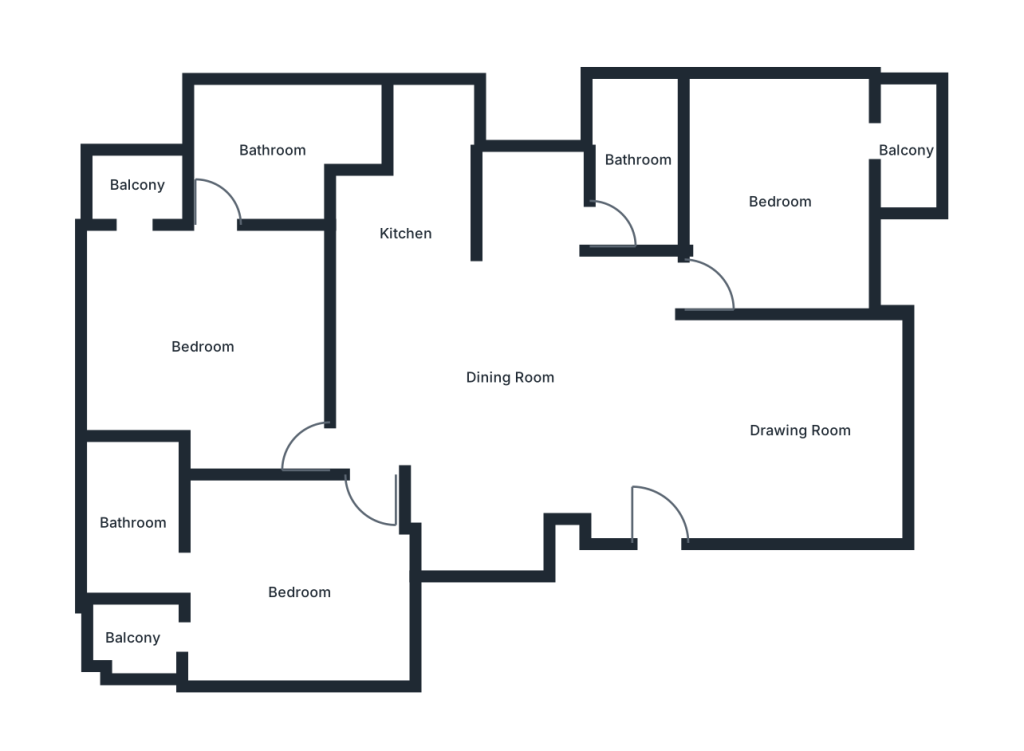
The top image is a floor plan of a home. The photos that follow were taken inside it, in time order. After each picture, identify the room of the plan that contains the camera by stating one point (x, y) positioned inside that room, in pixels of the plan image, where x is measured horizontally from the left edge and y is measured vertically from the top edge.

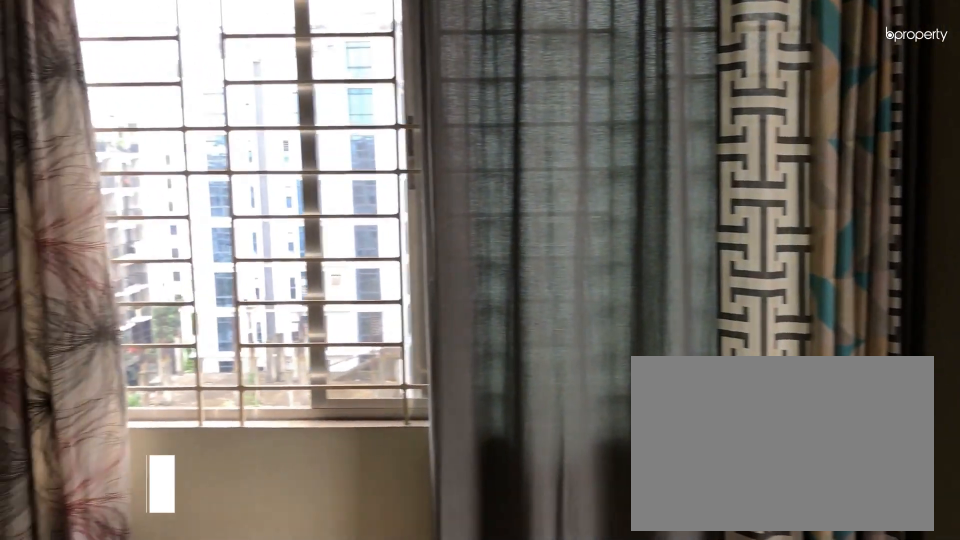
(781, 203)
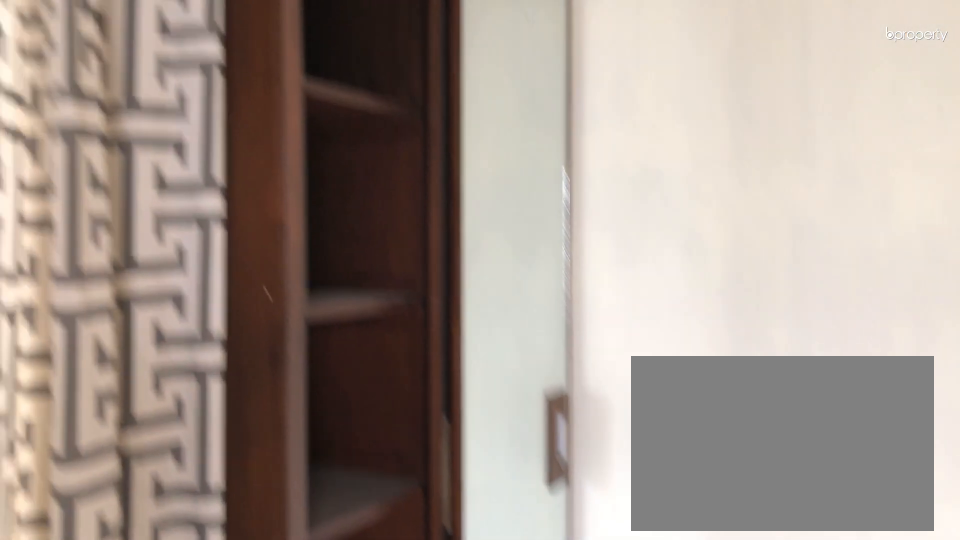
(781, 203)
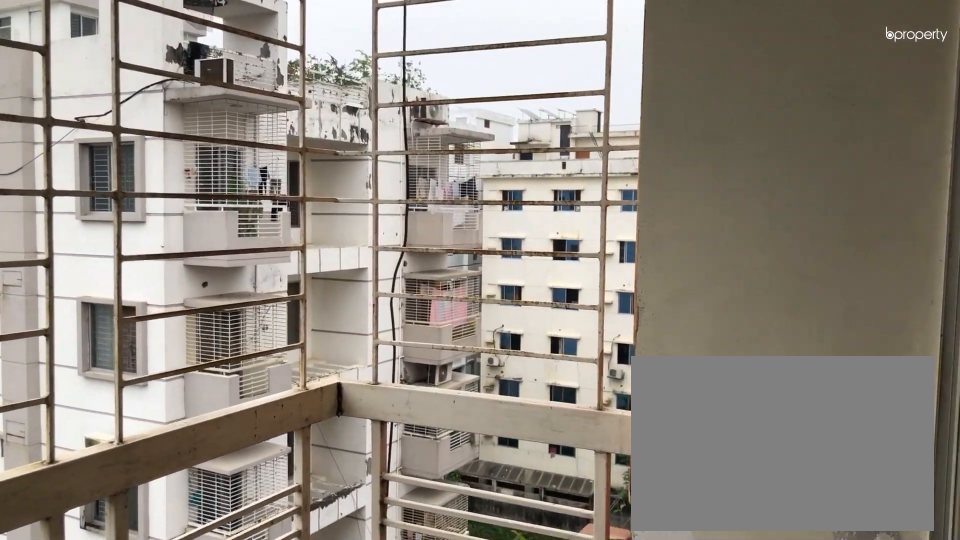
(907, 147)
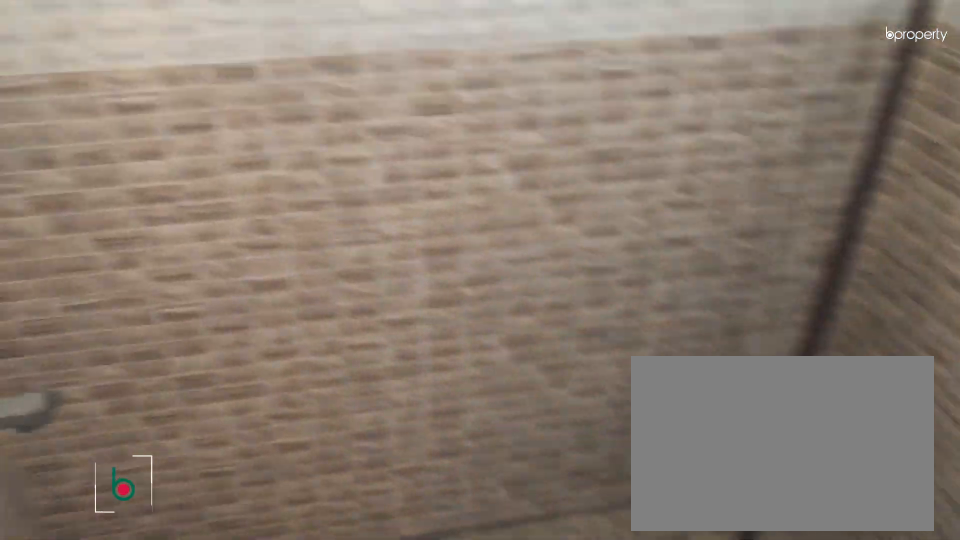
(637, 157)
